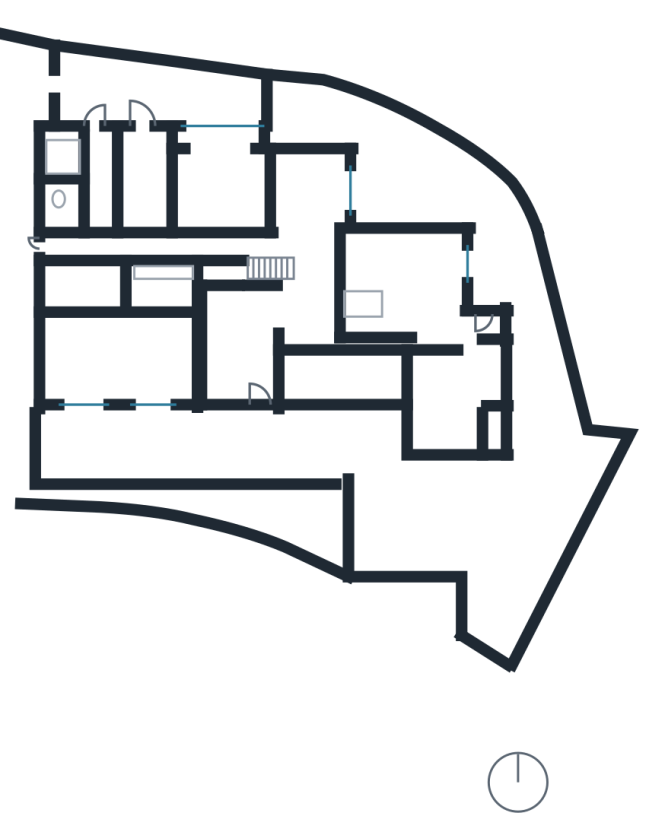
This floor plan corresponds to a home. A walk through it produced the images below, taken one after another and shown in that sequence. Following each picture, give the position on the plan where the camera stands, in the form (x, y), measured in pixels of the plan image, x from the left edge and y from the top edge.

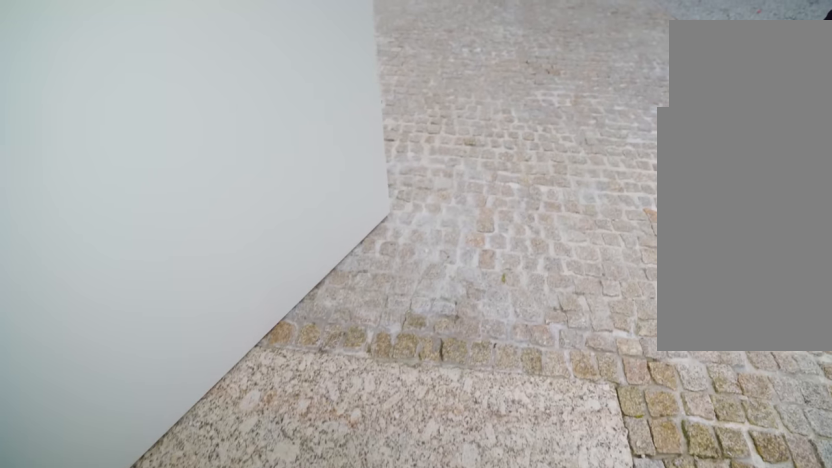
(356, 582)
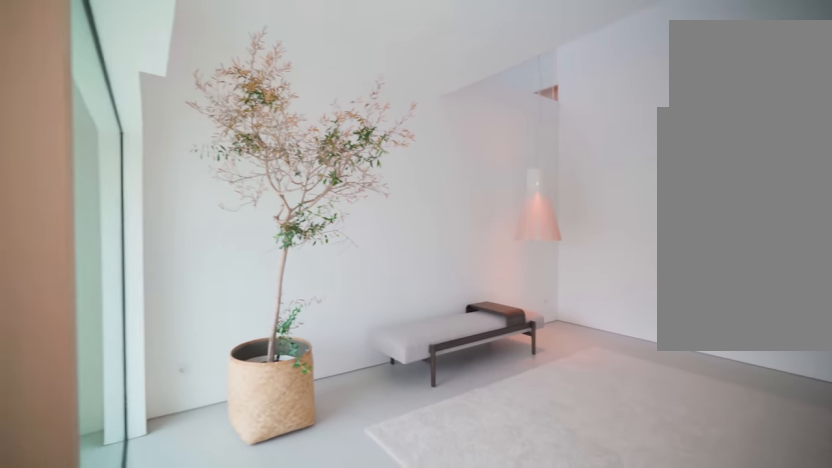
(259, 391)
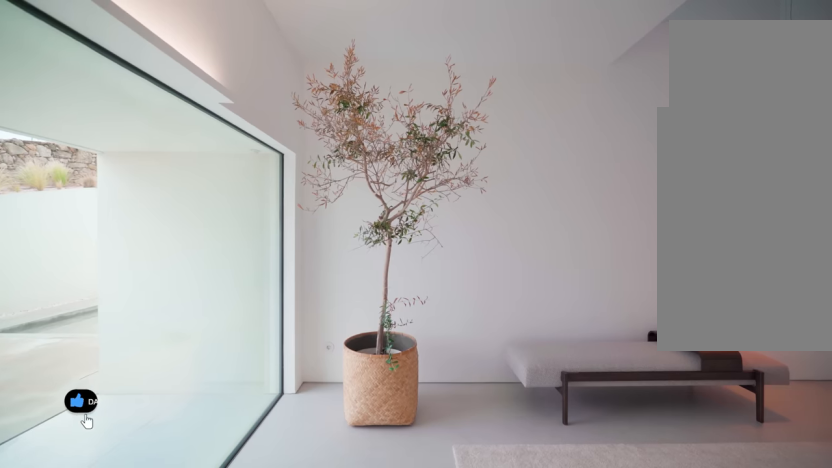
(260, 380)
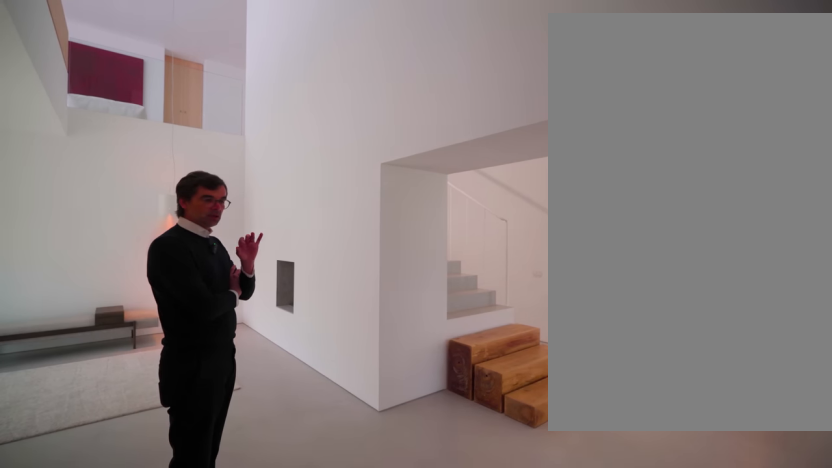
(317, 308)
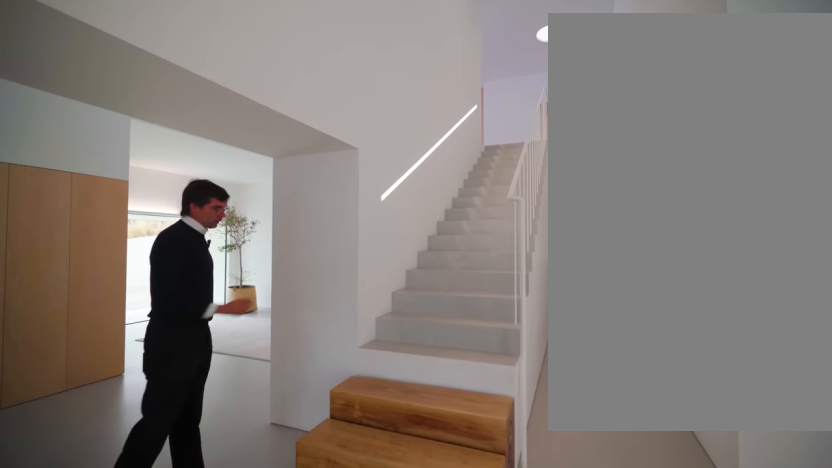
(330, 248)
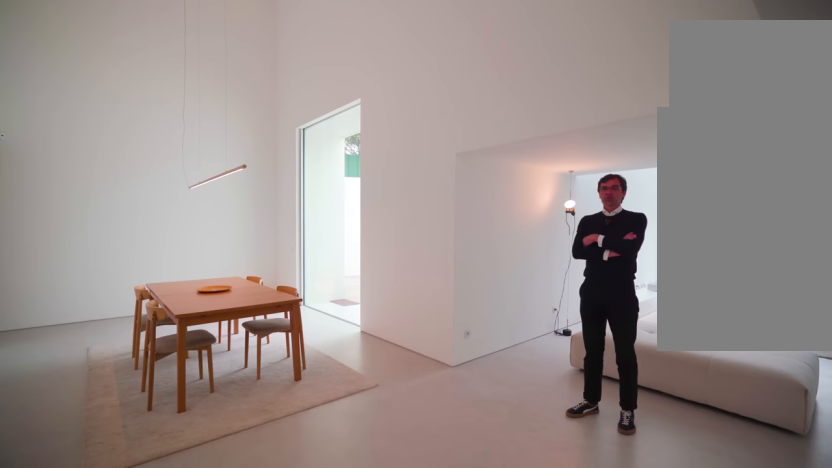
(310, 273)
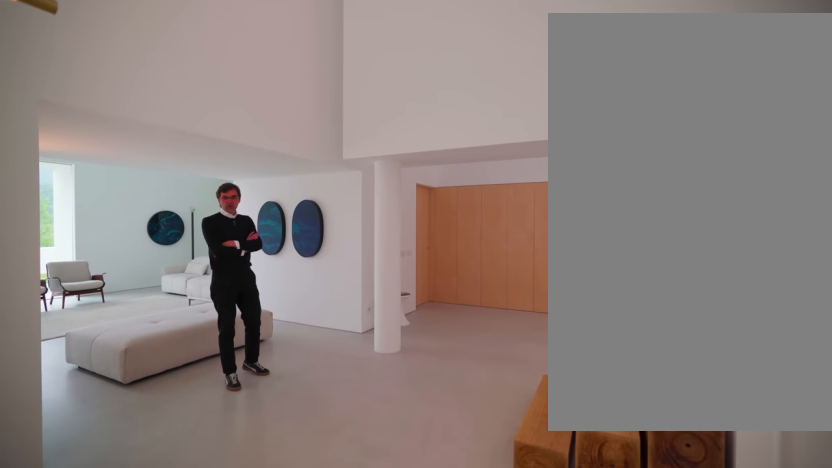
(304, 239)
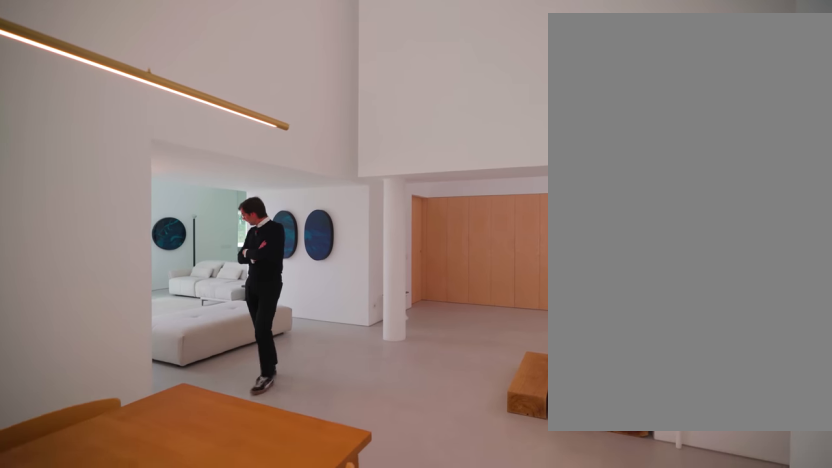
(288, 222)
